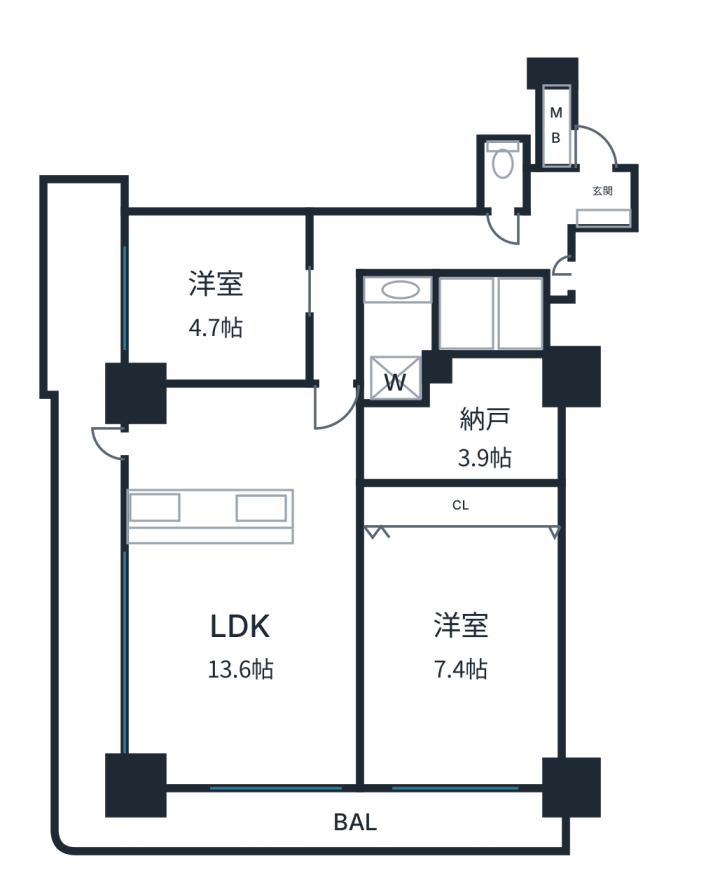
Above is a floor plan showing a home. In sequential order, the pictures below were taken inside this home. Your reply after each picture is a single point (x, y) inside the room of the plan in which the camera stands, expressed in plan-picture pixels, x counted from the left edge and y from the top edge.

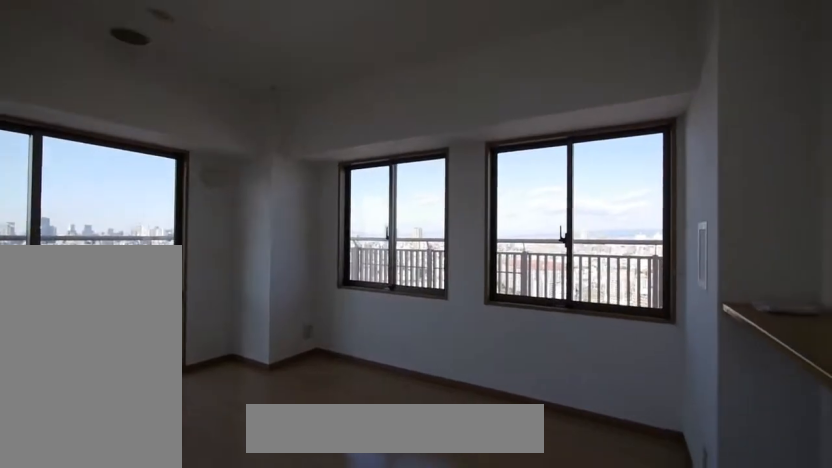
(243, 657)
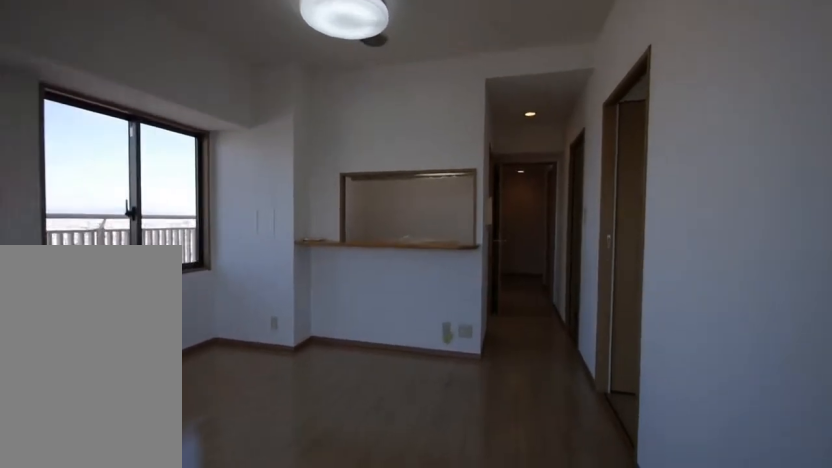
(243, 658)
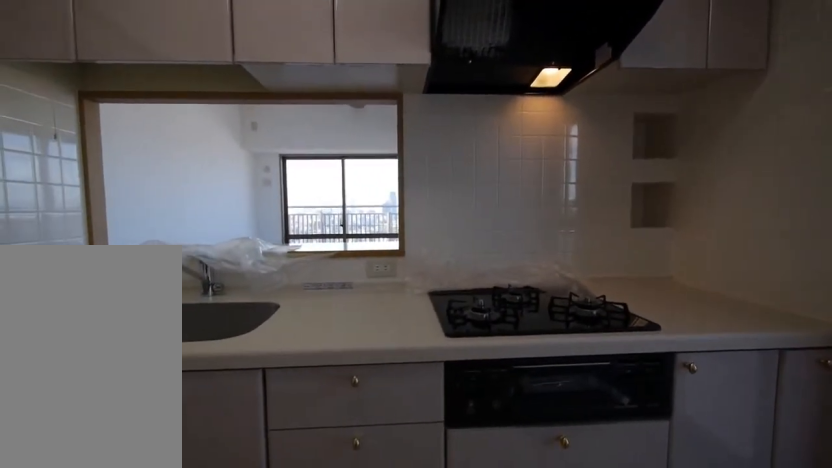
(243, 456)
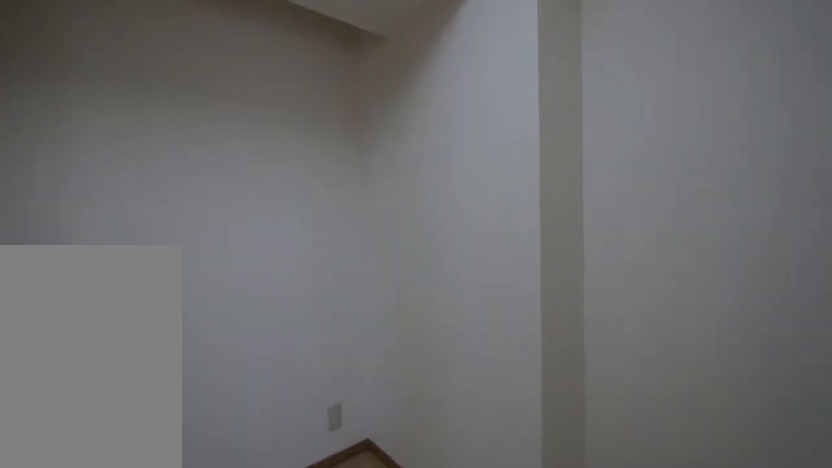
(440, 456)
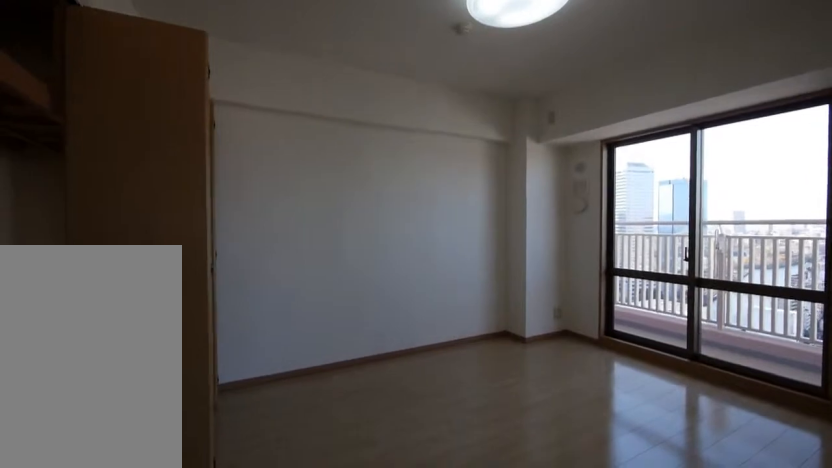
(442, 641)
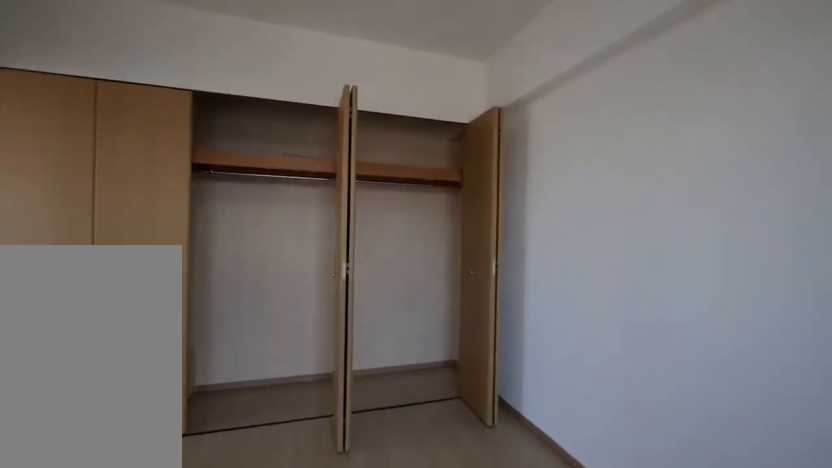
(441, 641)
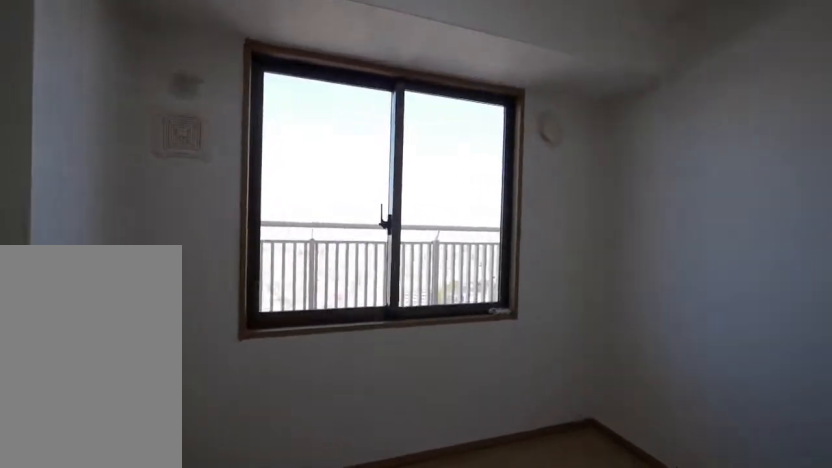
(244, 308)
